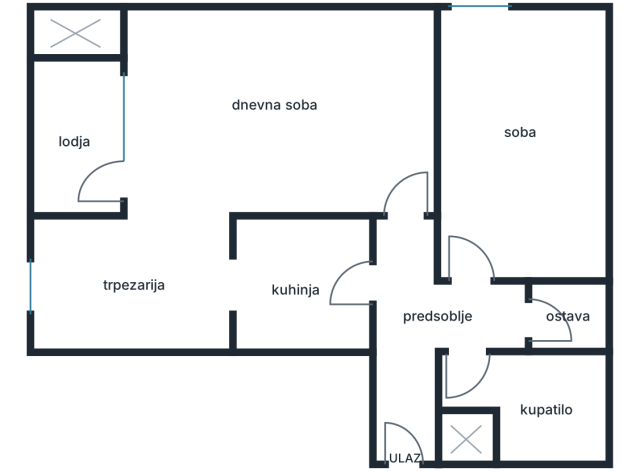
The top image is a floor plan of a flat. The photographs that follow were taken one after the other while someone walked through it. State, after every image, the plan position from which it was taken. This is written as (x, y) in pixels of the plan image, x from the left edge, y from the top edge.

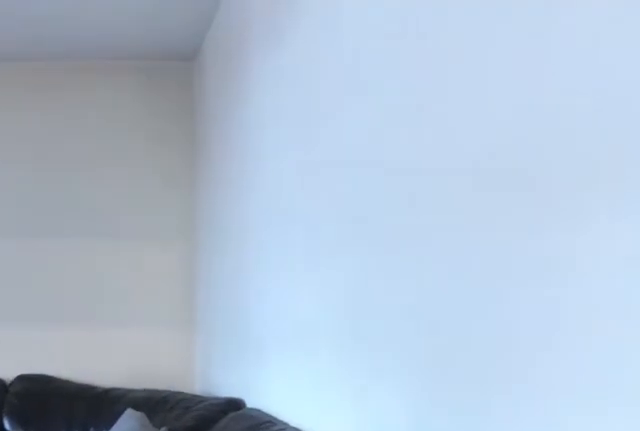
(408, 213)
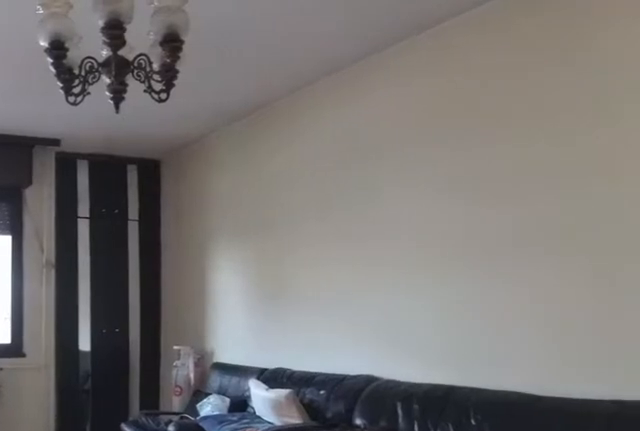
(419, 179)
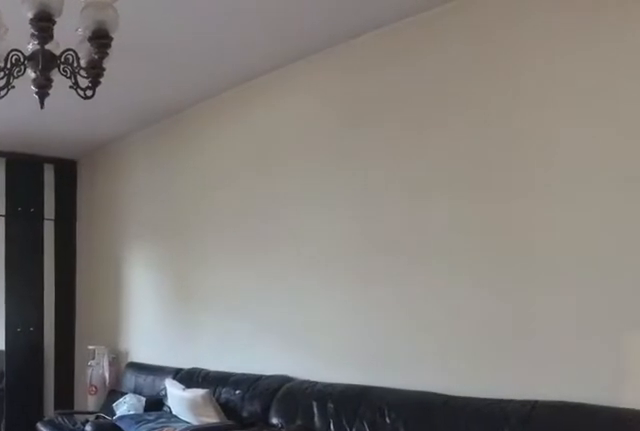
(408, 178)
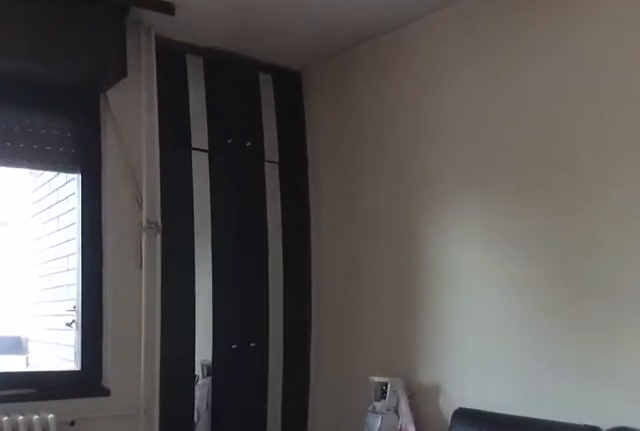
(248, 161)
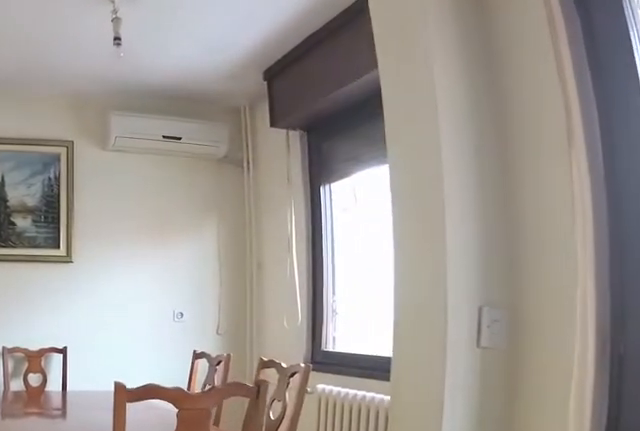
(156, 159)
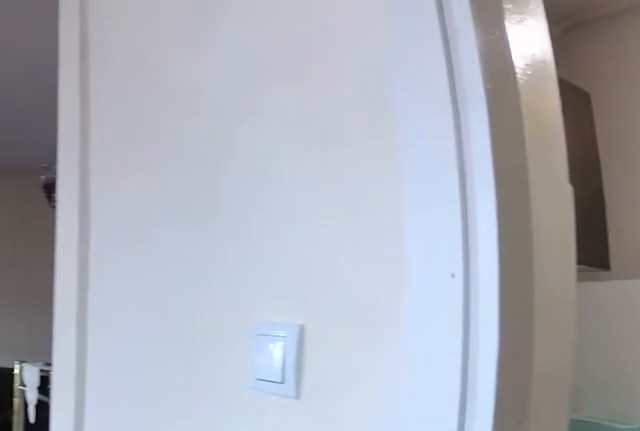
(198, 307)
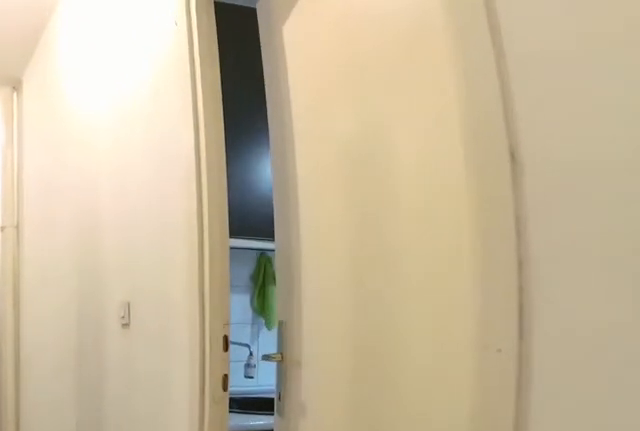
(394, 217)
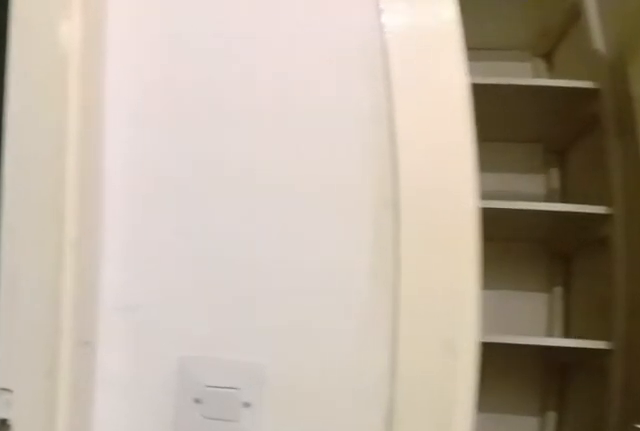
(474, 307)
